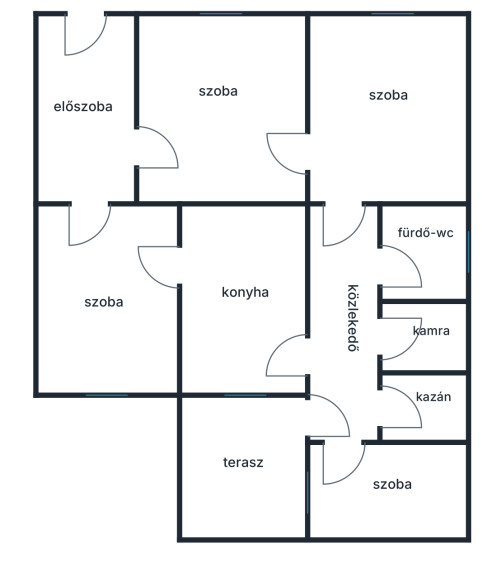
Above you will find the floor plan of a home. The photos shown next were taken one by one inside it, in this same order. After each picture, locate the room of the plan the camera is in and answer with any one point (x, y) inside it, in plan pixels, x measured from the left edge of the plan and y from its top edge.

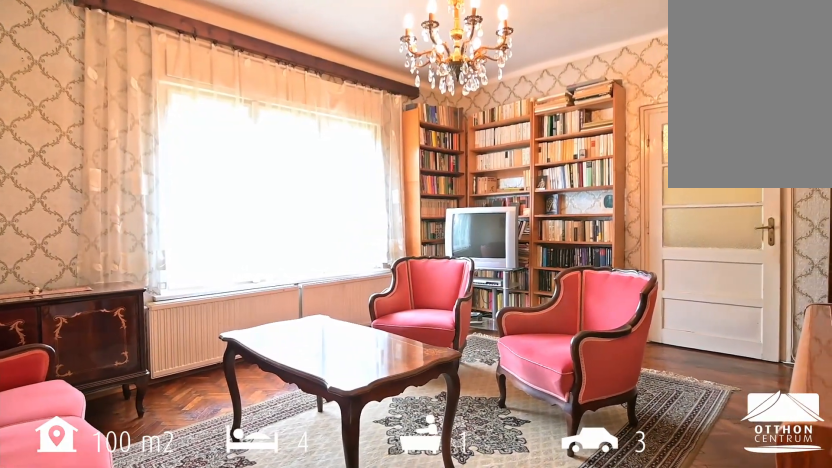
(223, 105)
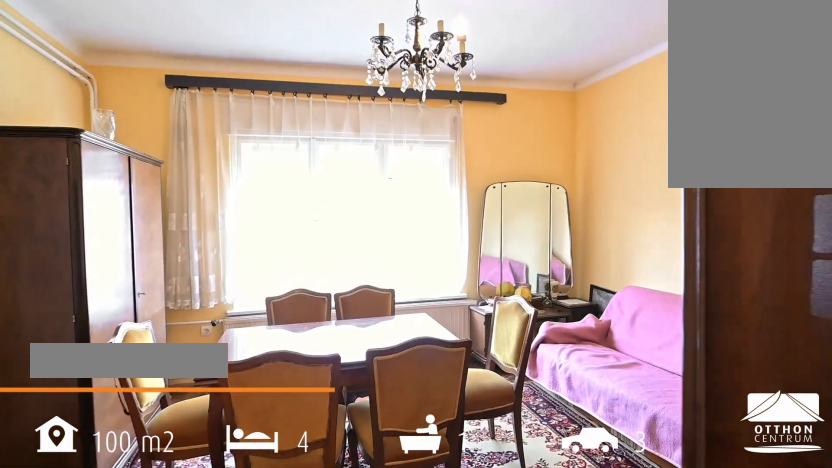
(390, 119)
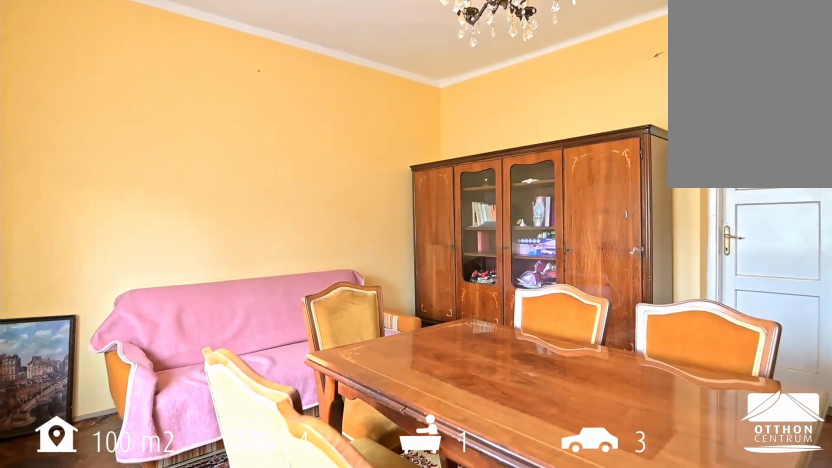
(389, 119)
